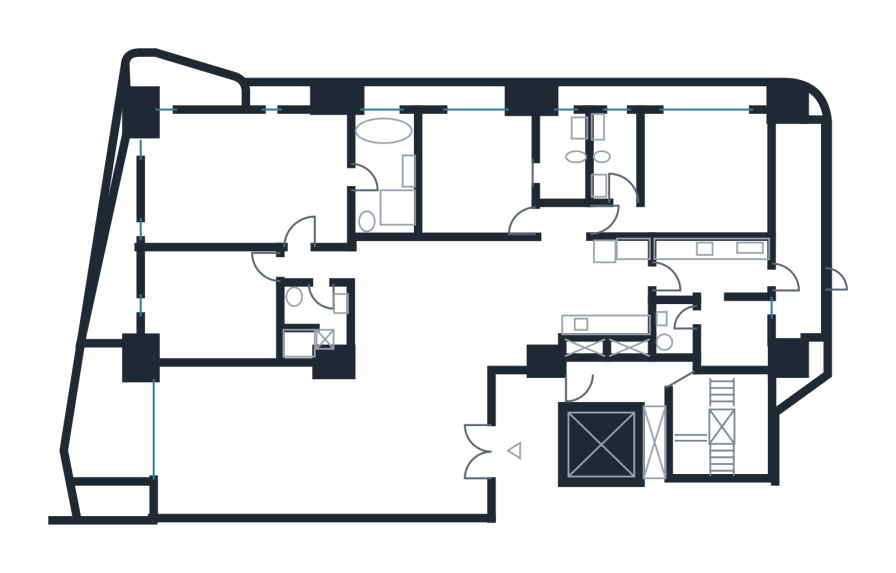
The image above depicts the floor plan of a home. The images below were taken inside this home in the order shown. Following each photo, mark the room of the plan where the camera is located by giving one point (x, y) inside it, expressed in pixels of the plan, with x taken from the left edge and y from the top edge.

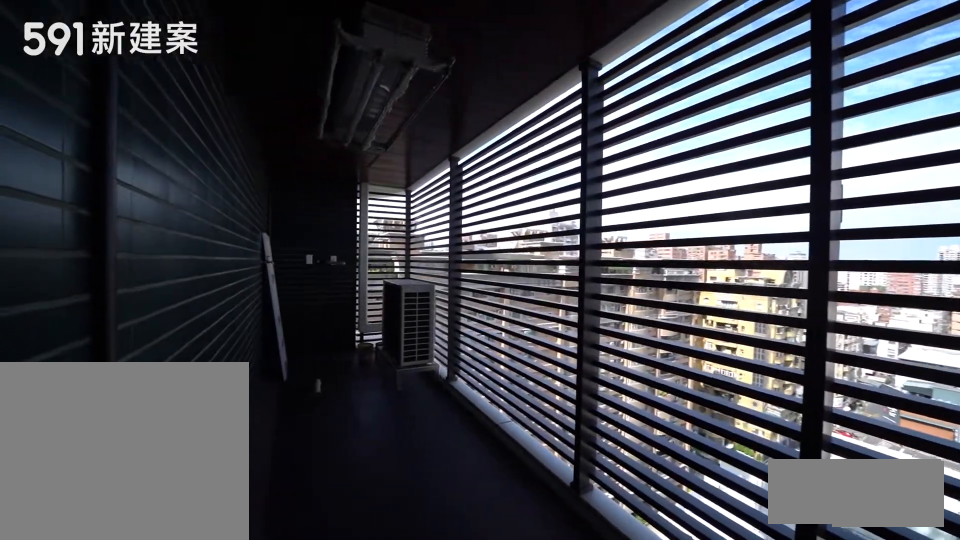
(801, 226)
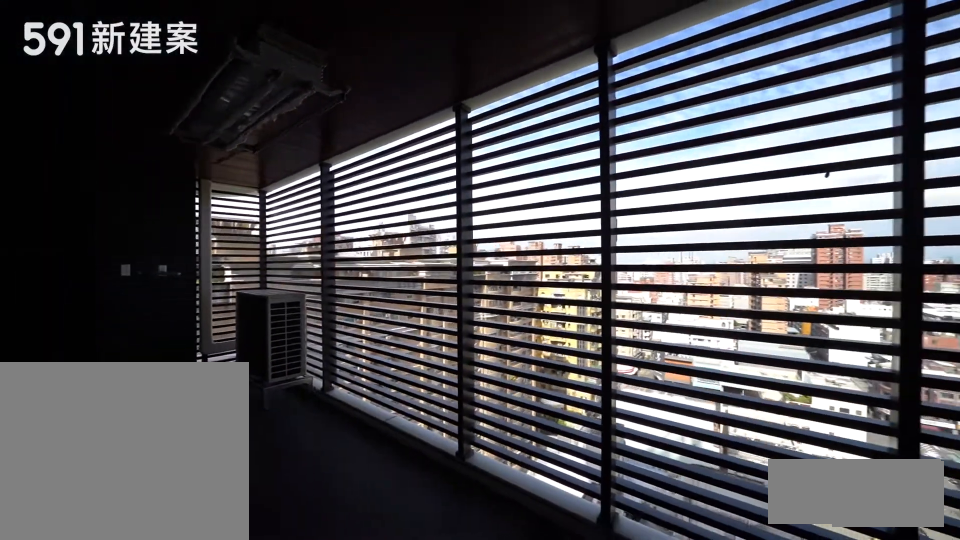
(801, 226)
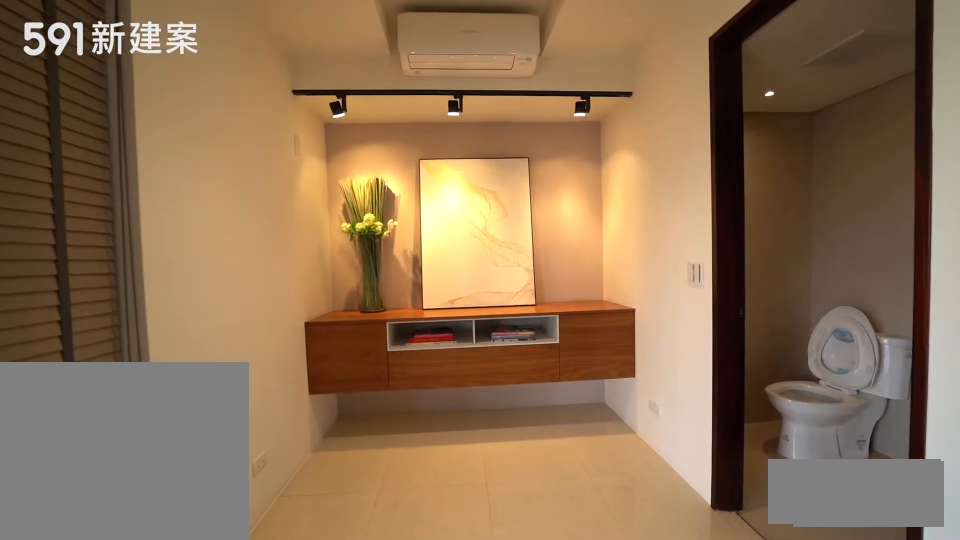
(739, 340)
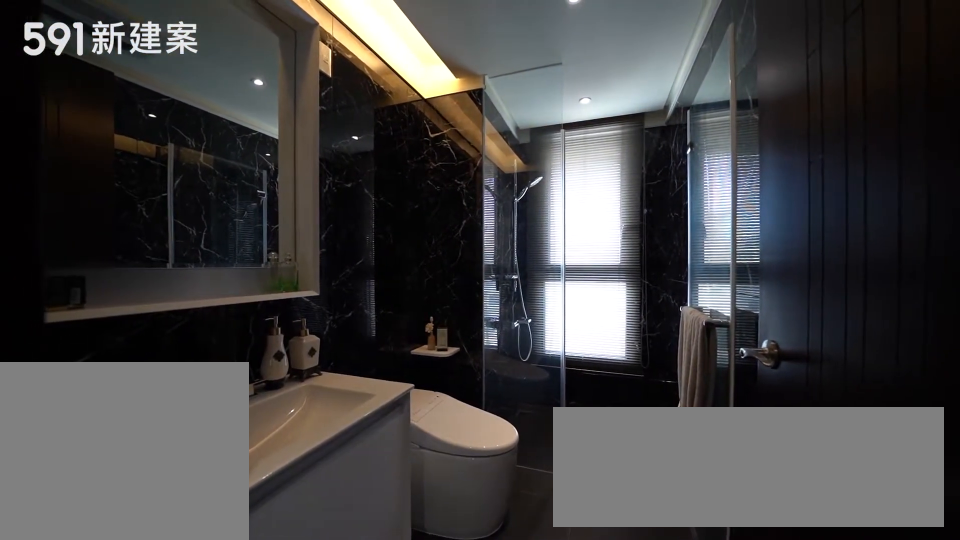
(618, 152)
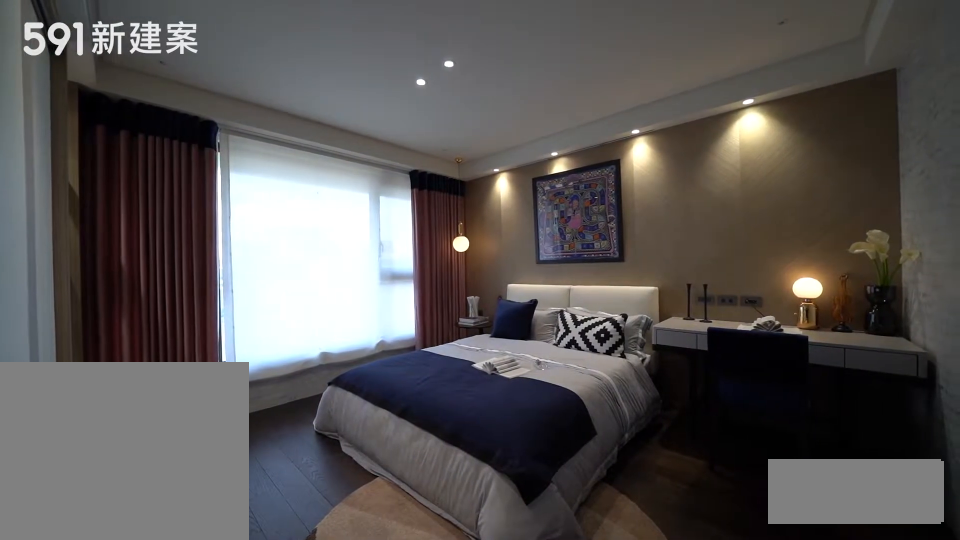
(699, 175)
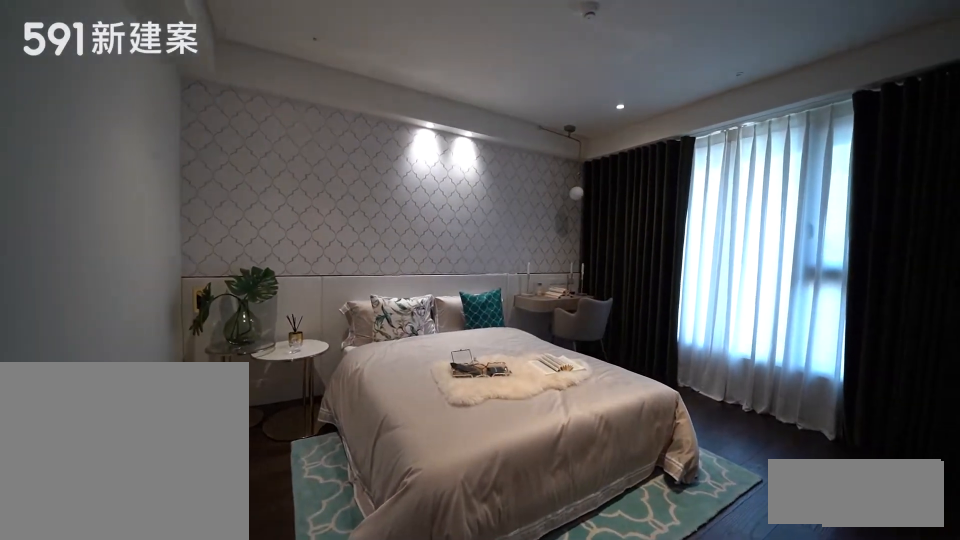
(475, 171)
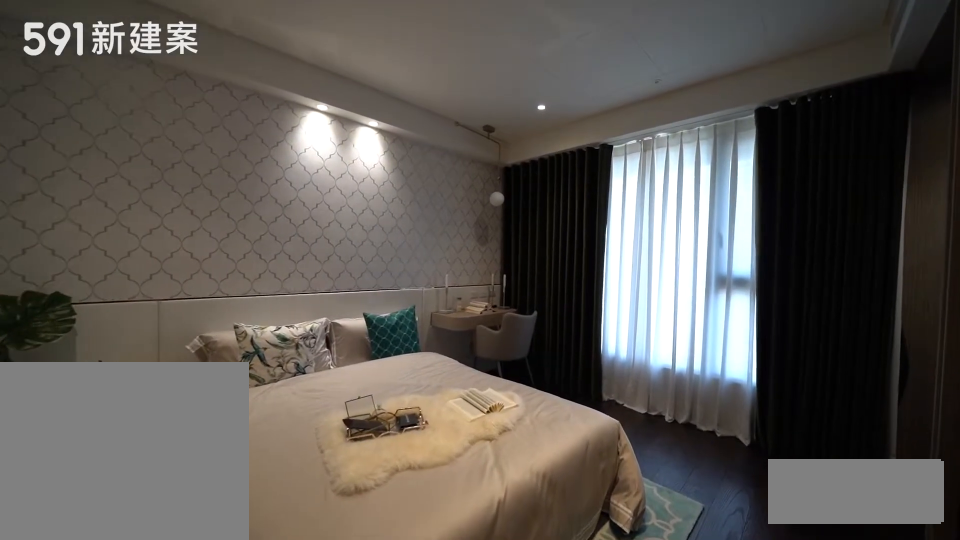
(475, 171)
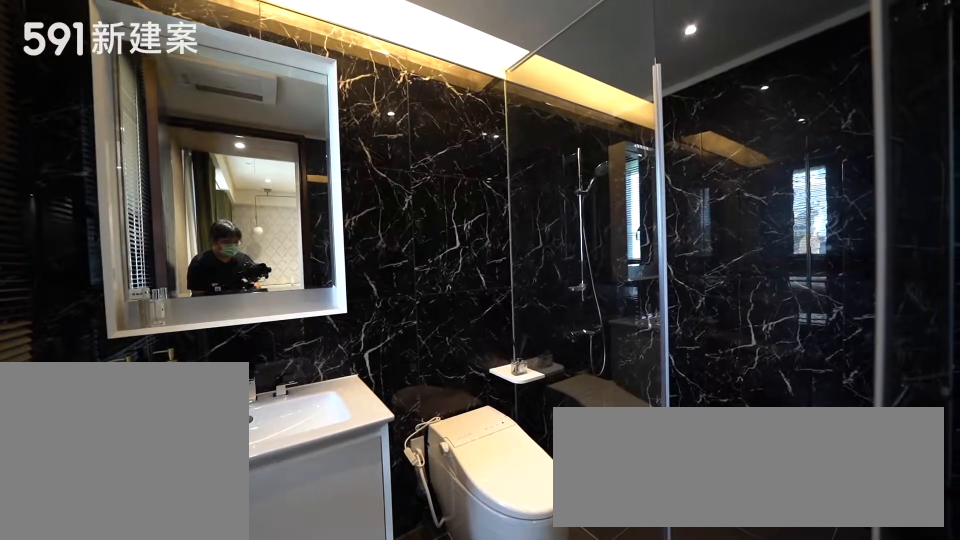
(564, 167)
